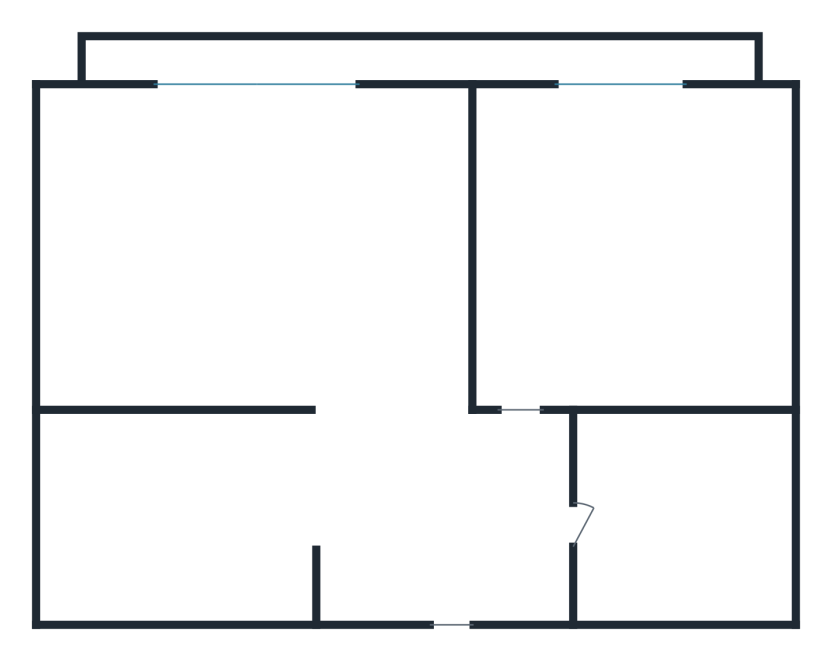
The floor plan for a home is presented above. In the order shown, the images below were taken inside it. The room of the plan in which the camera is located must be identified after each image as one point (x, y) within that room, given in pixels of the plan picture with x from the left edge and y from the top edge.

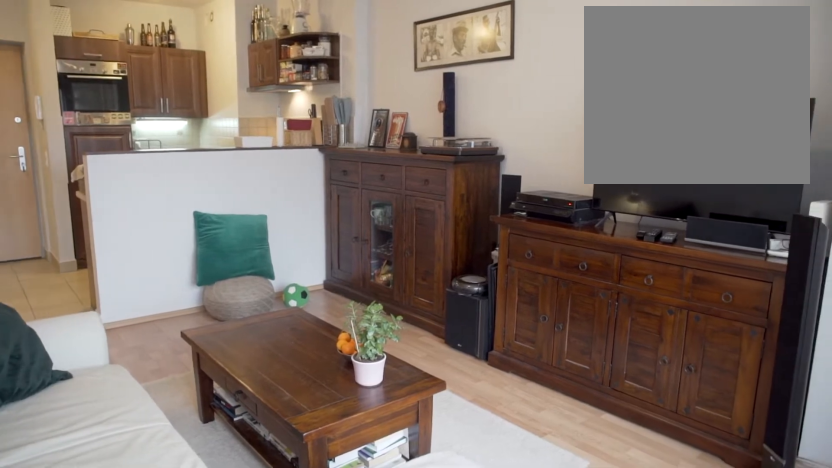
(413, 151)
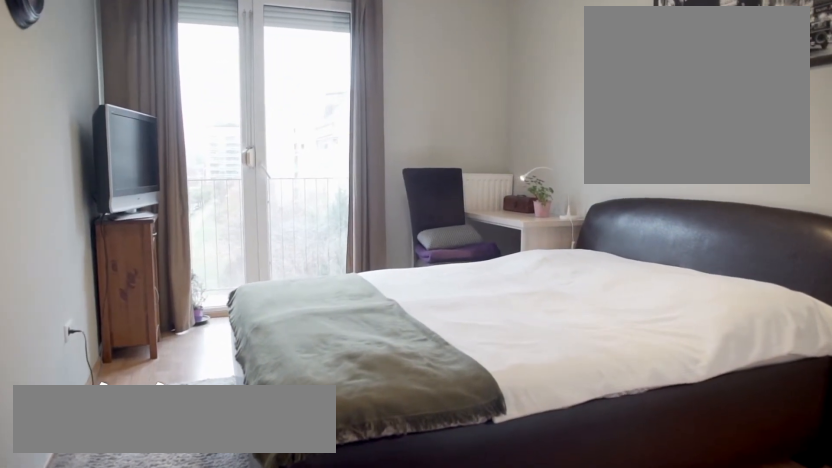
(536, 363)
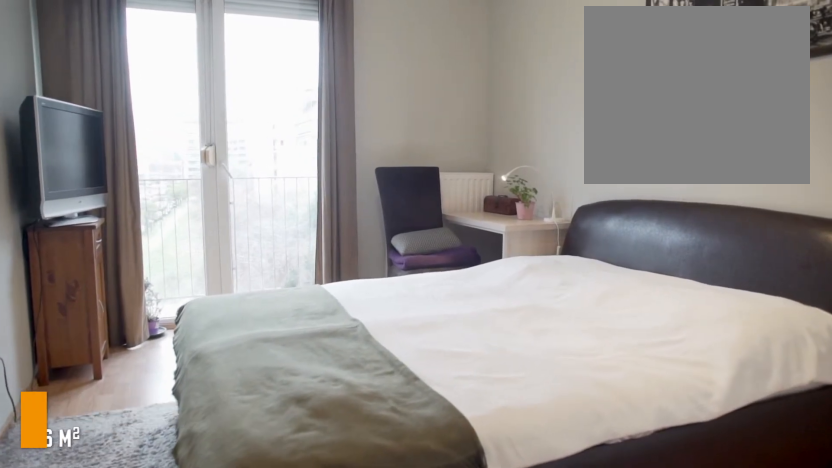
(536, 364)
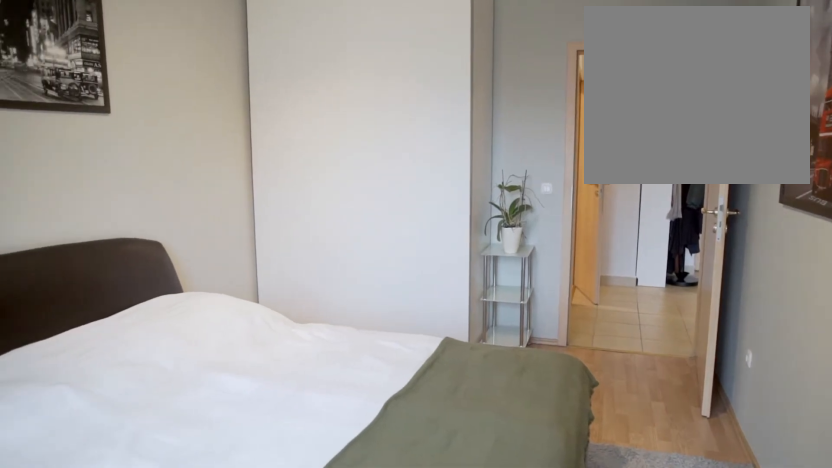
(535, 146)
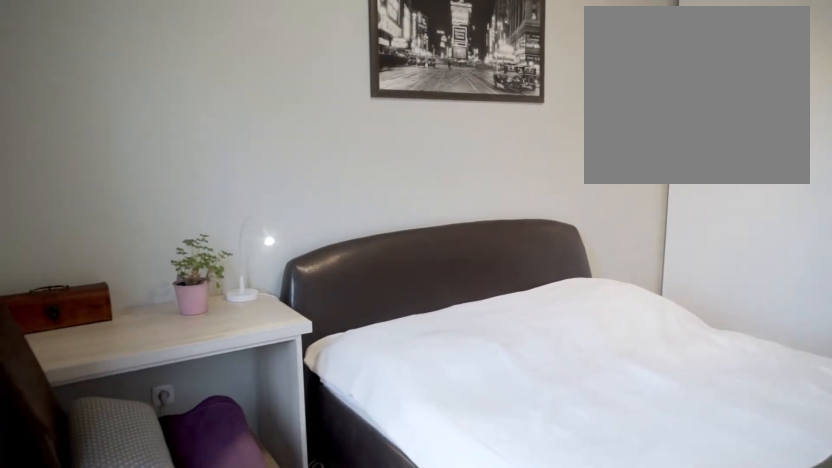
(536, 146)
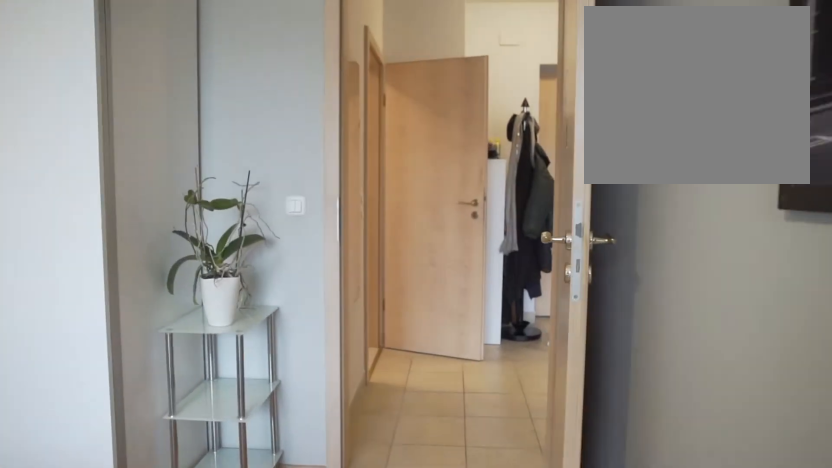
(536, 192)
